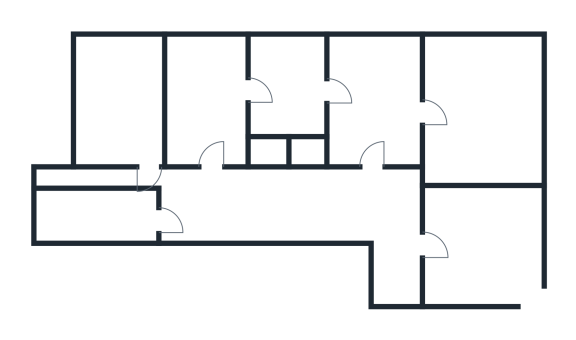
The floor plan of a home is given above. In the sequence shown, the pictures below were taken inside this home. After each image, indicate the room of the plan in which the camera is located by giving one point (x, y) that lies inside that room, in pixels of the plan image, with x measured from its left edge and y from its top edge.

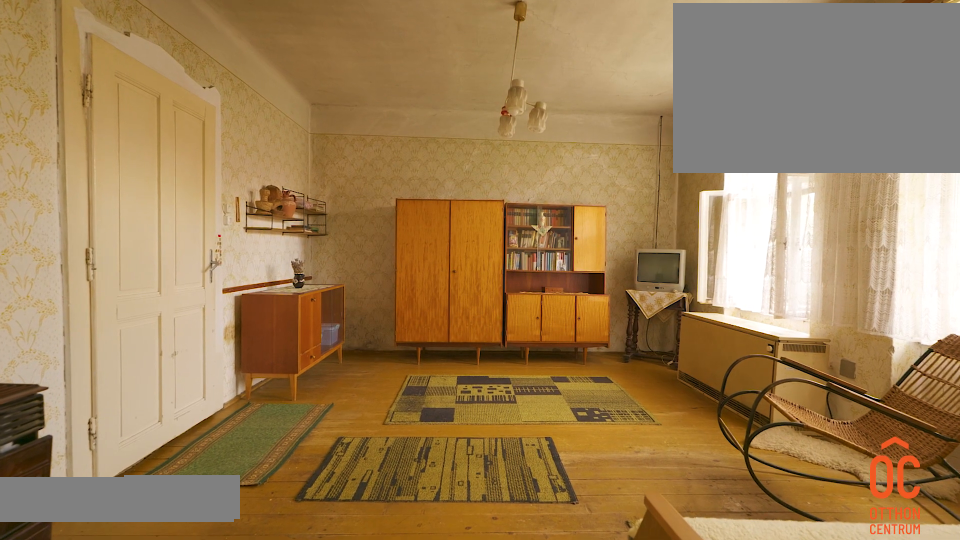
(476, 99)
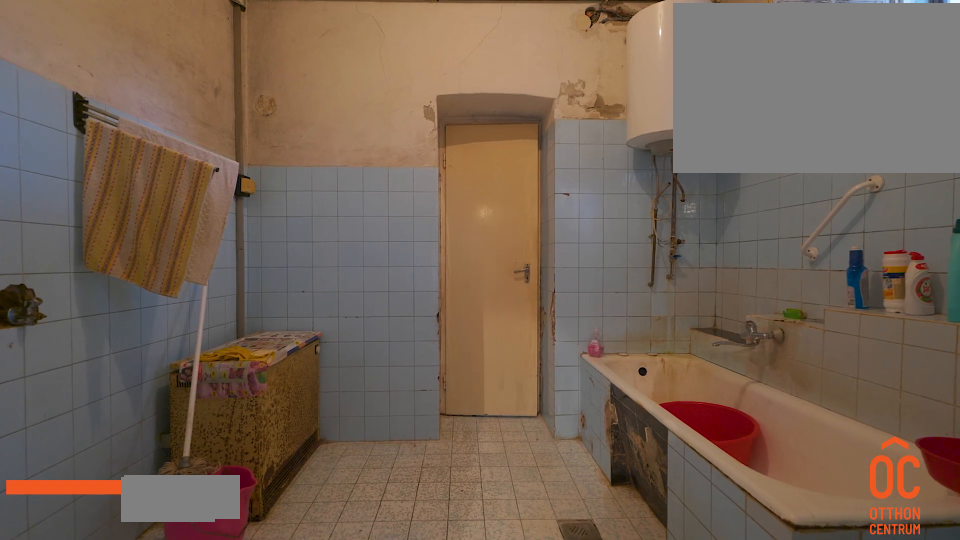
(293, 99)
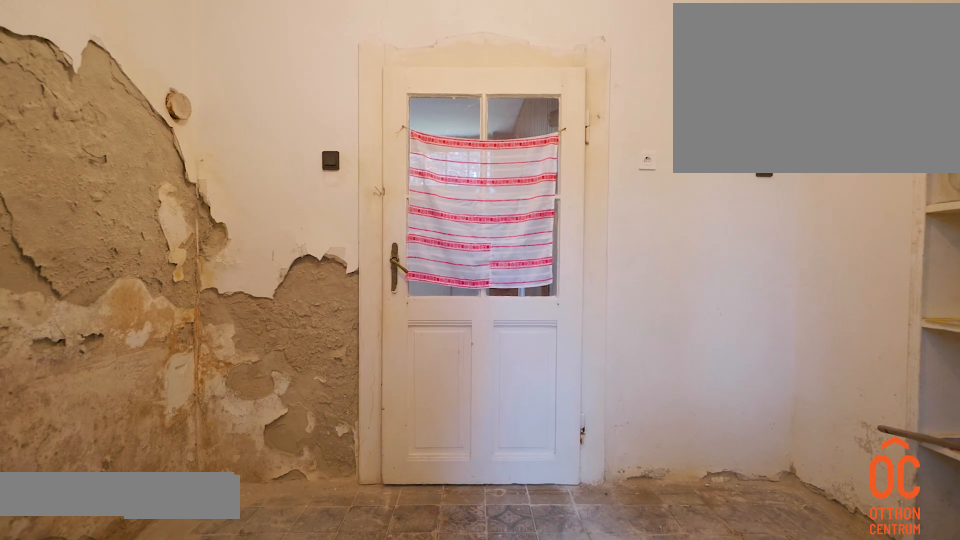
(203, 99)
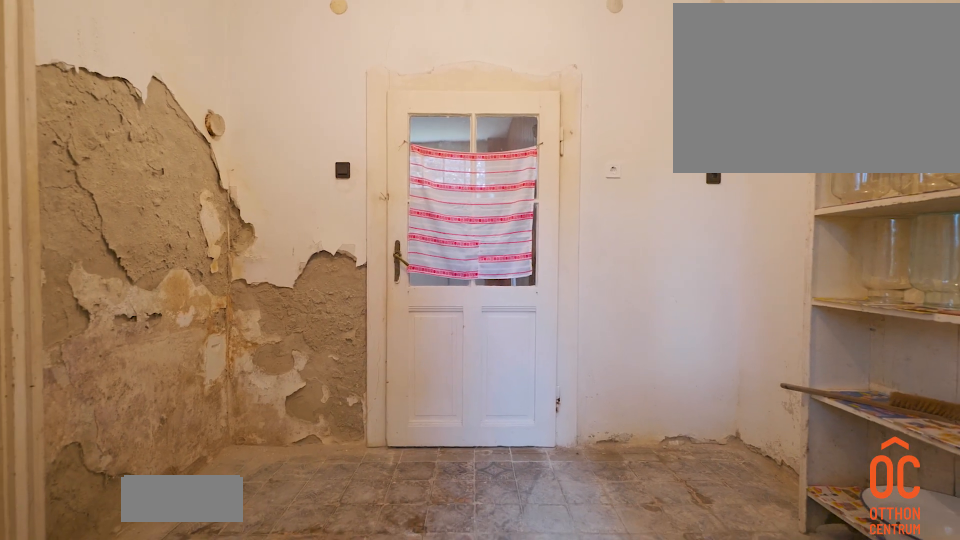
(203, 99)
